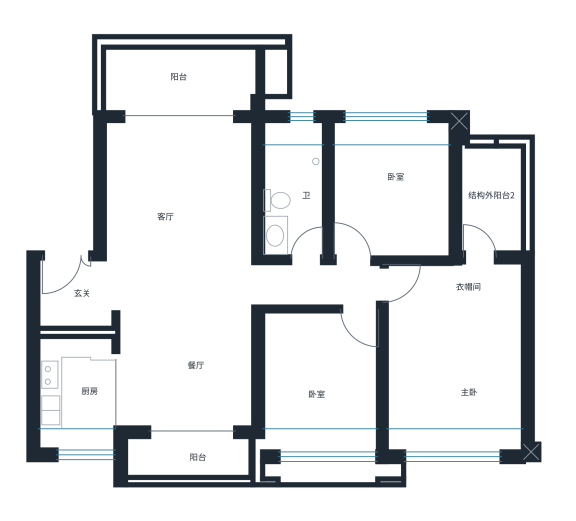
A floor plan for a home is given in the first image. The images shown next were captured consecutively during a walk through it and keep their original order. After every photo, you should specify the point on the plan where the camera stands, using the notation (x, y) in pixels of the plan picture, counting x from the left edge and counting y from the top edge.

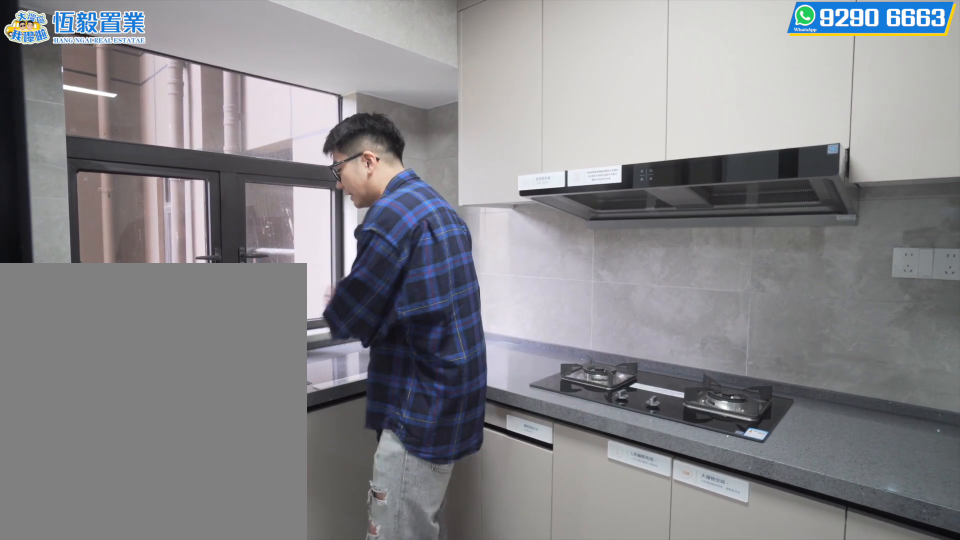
(86, 408)
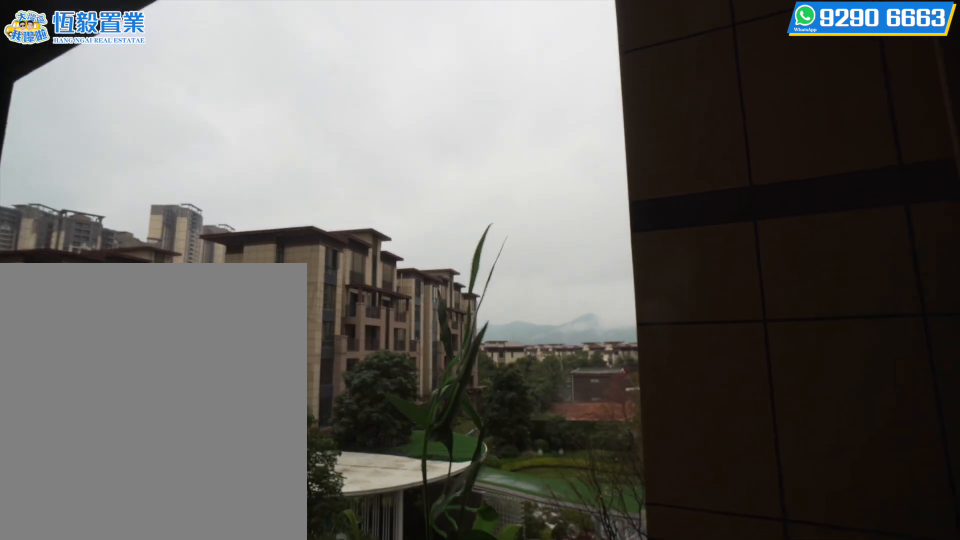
(209, 452)
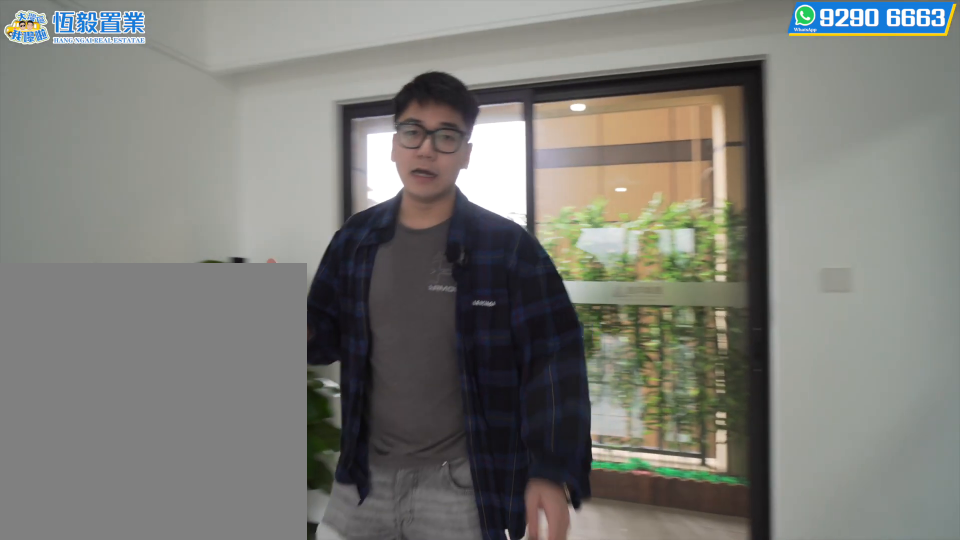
(181, 385)
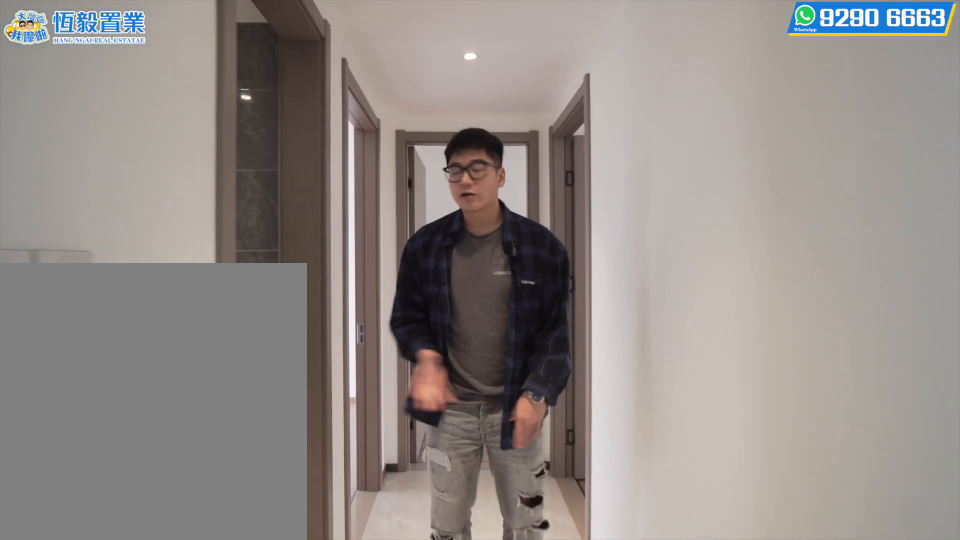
(310, 279)
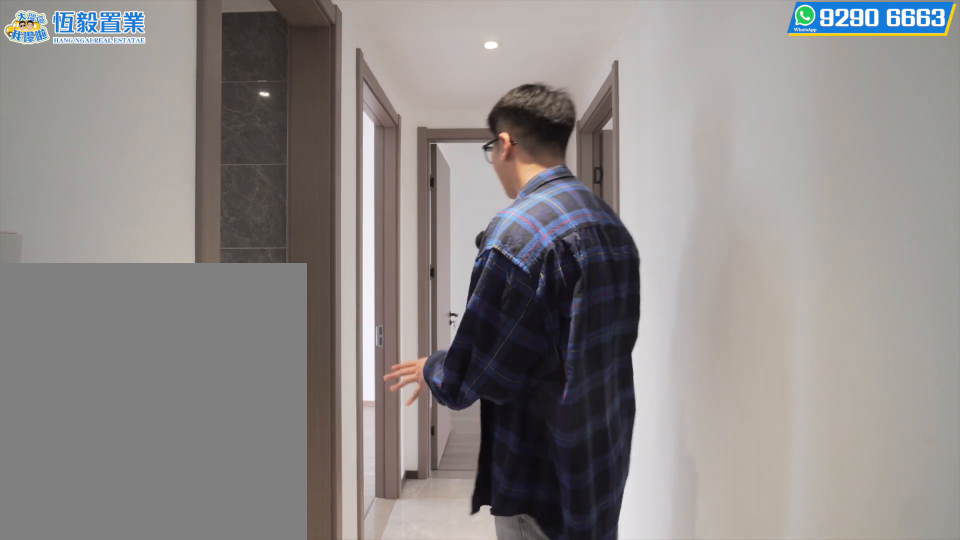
(313, 279)
